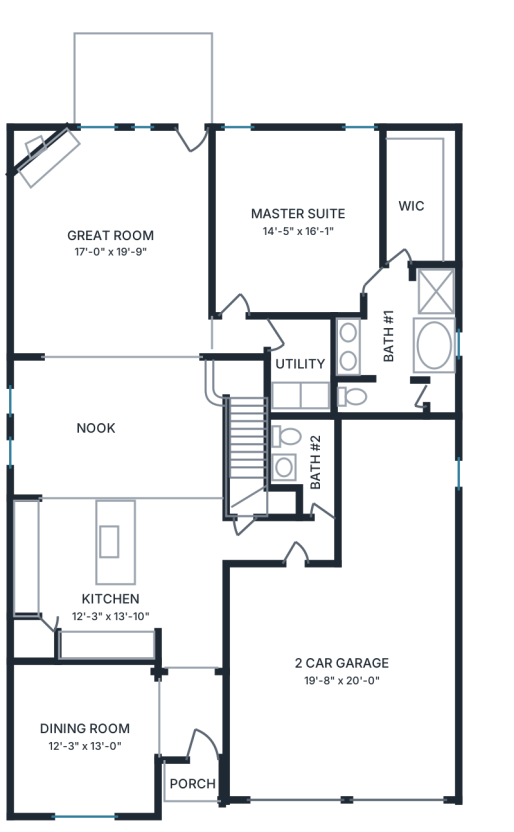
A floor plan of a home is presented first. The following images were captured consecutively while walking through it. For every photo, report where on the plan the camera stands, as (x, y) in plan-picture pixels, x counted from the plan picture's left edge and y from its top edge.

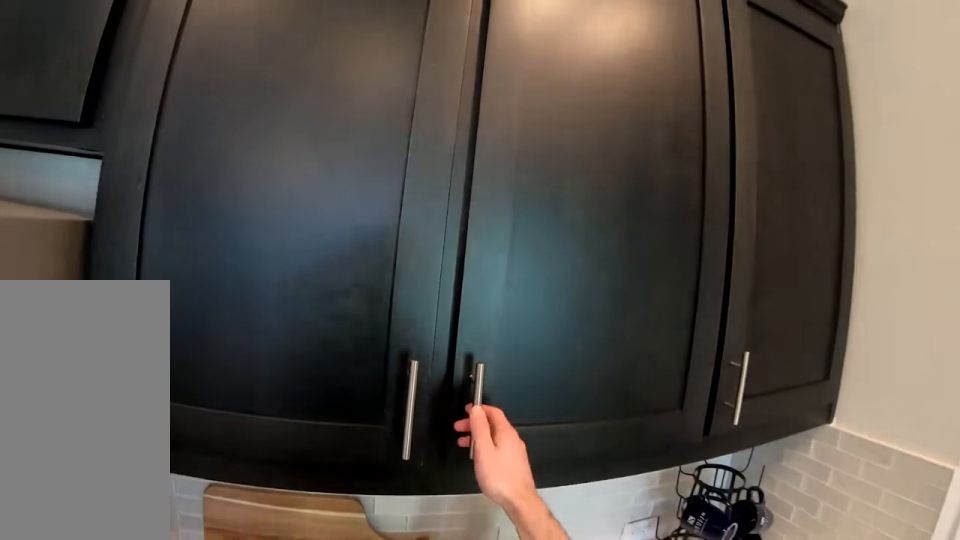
(149, 624)
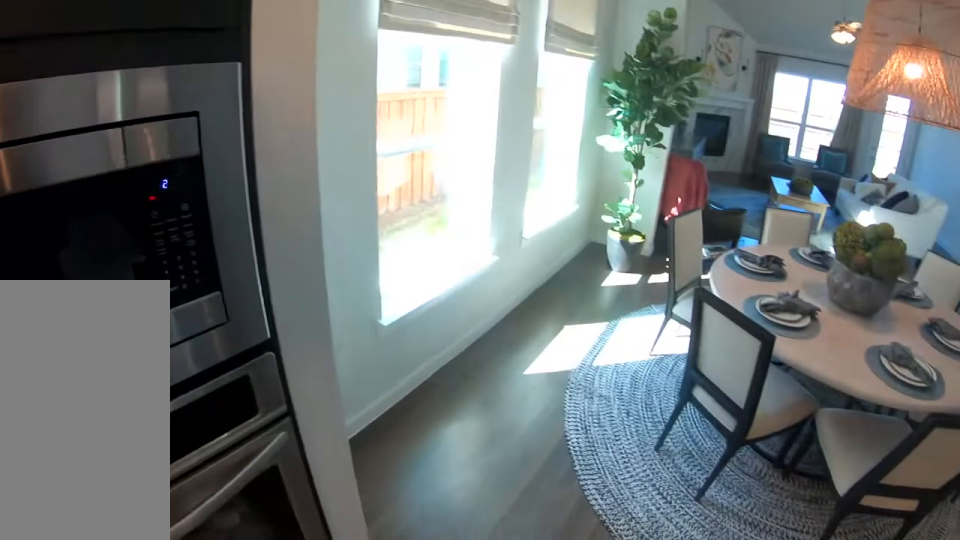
(77, 532)
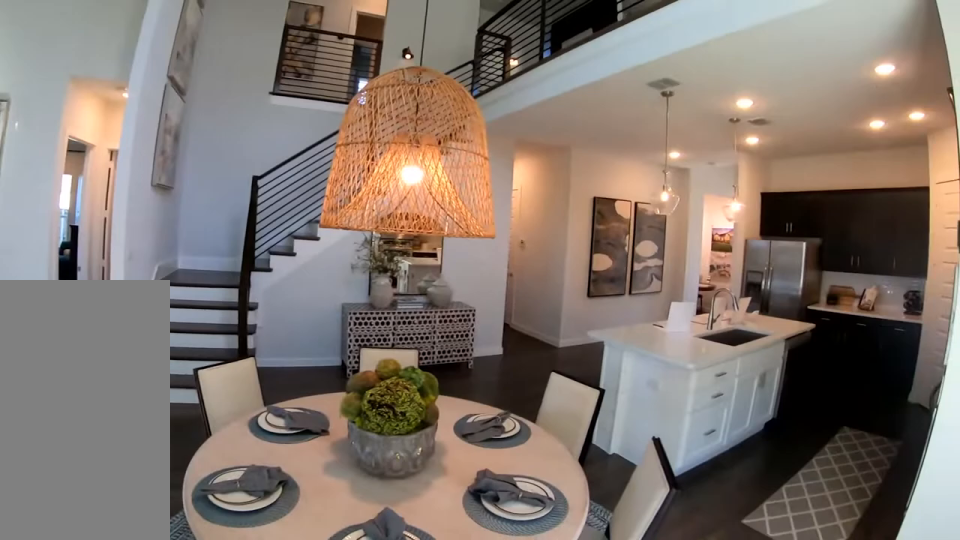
(77, 416)
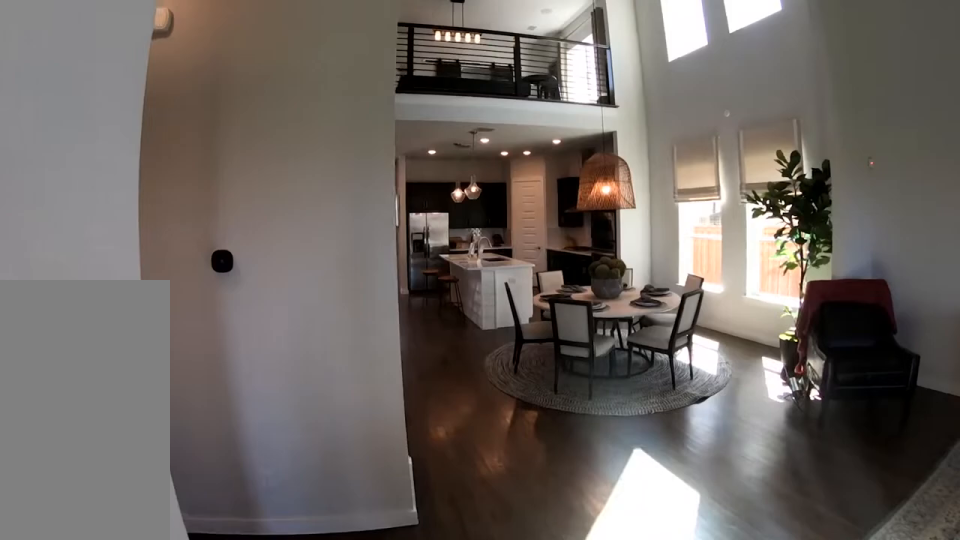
(176, 245)
